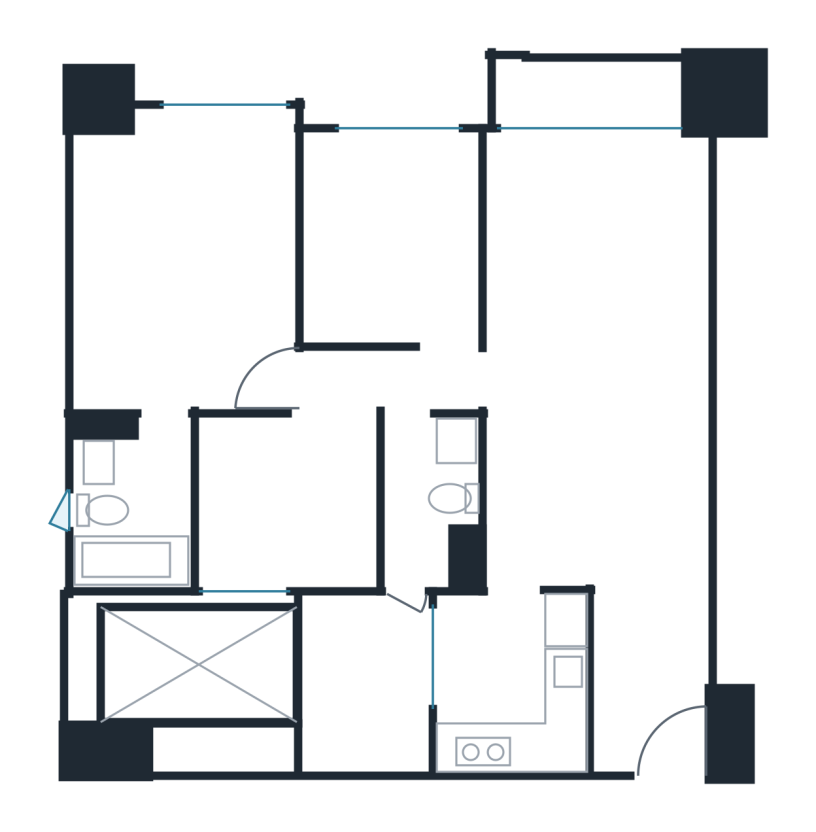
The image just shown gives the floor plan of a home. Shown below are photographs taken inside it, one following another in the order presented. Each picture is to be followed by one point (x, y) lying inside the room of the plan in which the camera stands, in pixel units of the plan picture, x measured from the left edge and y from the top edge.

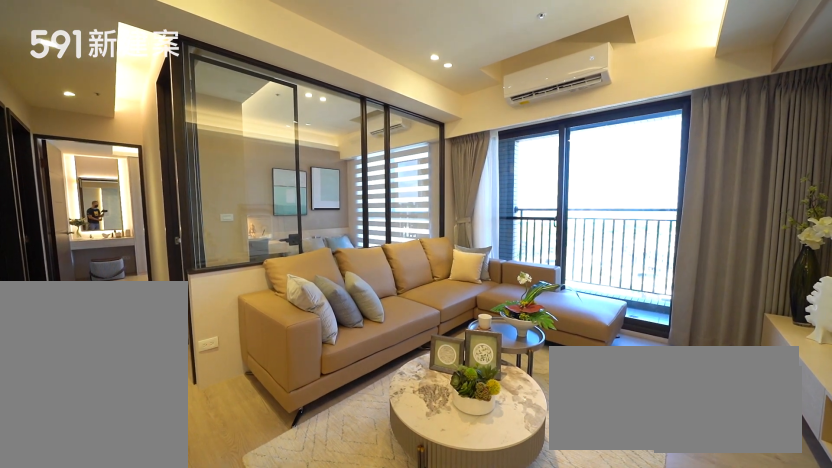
(596, 232)
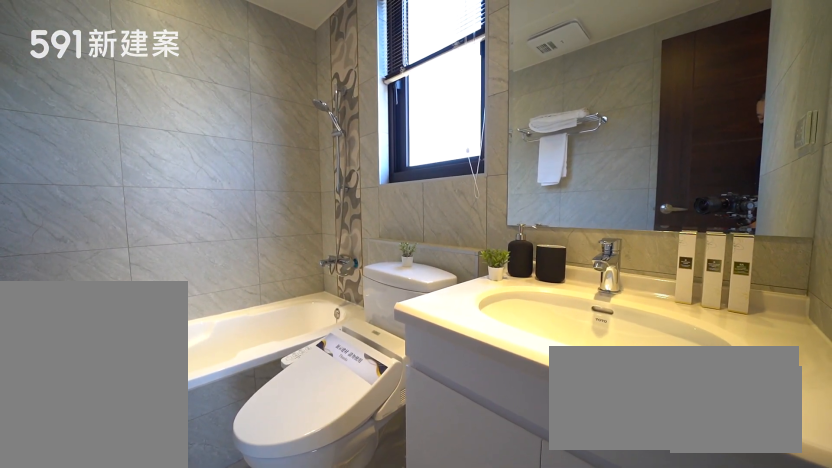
(130, 502)
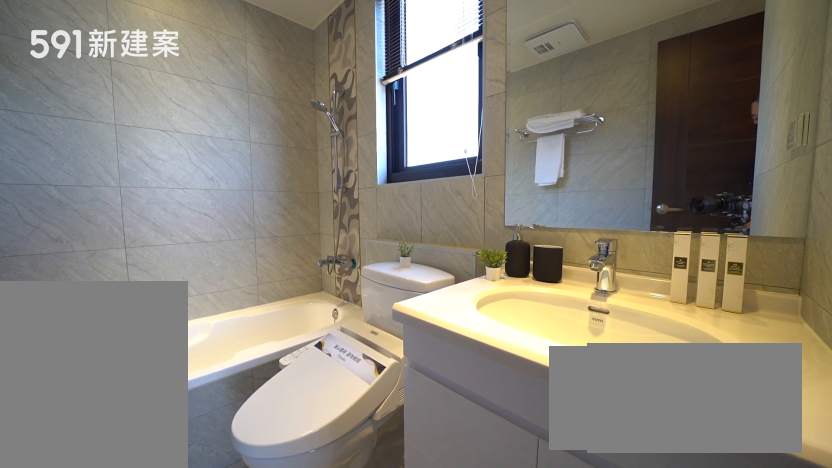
(130, 502)
